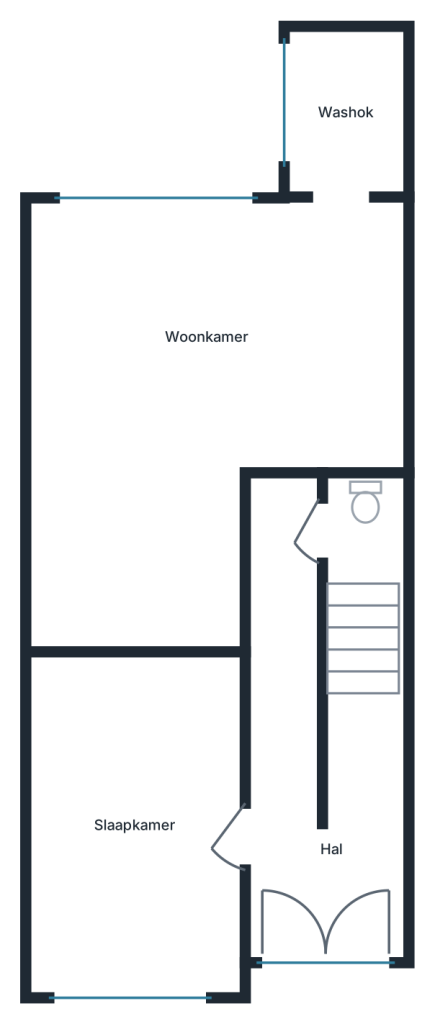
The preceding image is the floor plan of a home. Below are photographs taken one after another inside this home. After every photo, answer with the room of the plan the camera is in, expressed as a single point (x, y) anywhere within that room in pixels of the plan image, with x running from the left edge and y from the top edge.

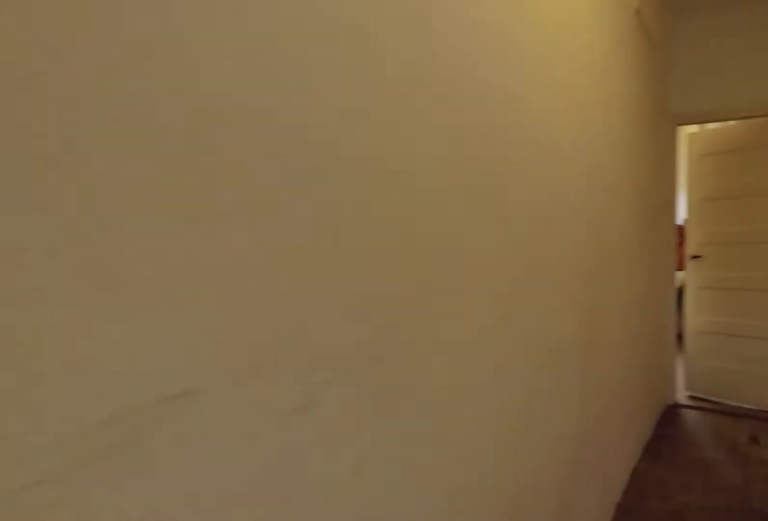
(312, 756)
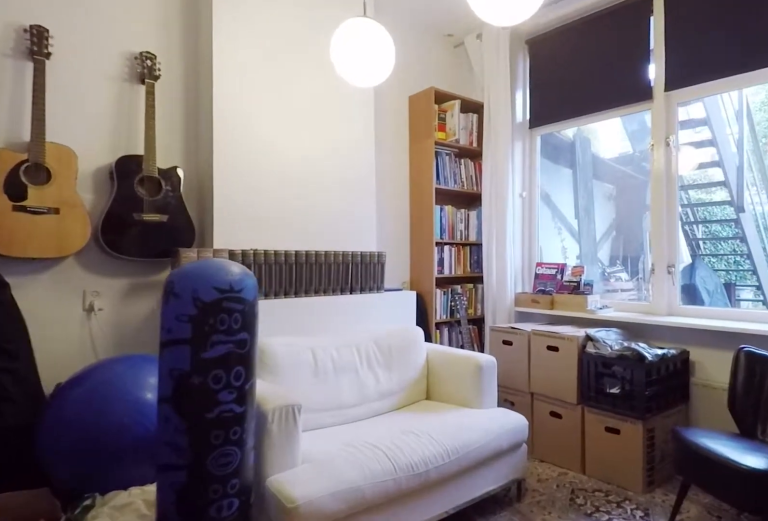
(127, 354)
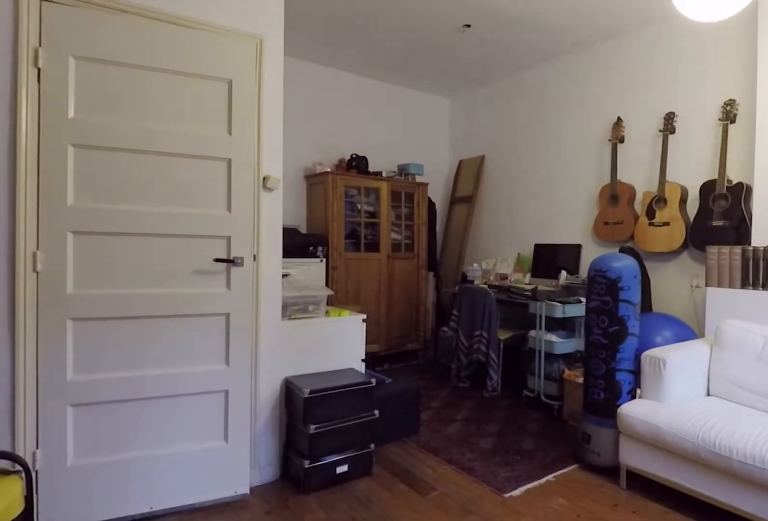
(127, 354)
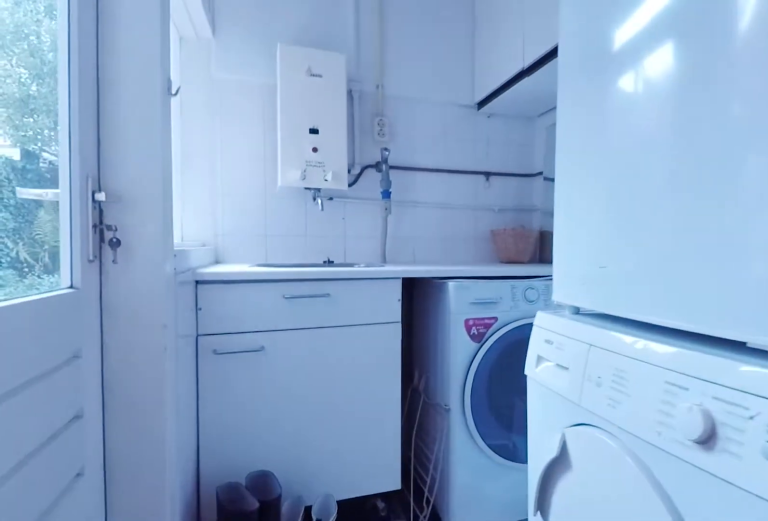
(344, 116)
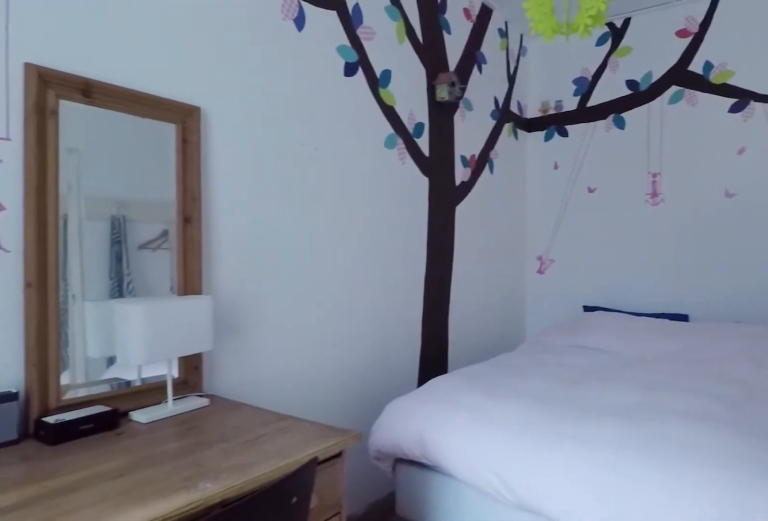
(137, 823)
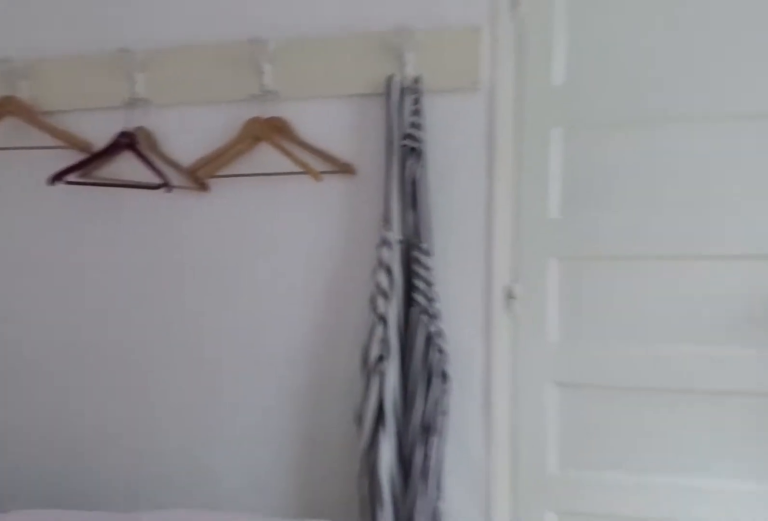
(137, 823)
